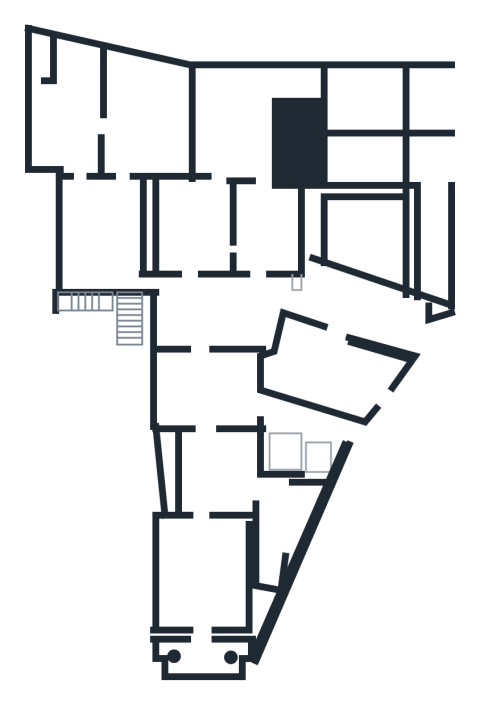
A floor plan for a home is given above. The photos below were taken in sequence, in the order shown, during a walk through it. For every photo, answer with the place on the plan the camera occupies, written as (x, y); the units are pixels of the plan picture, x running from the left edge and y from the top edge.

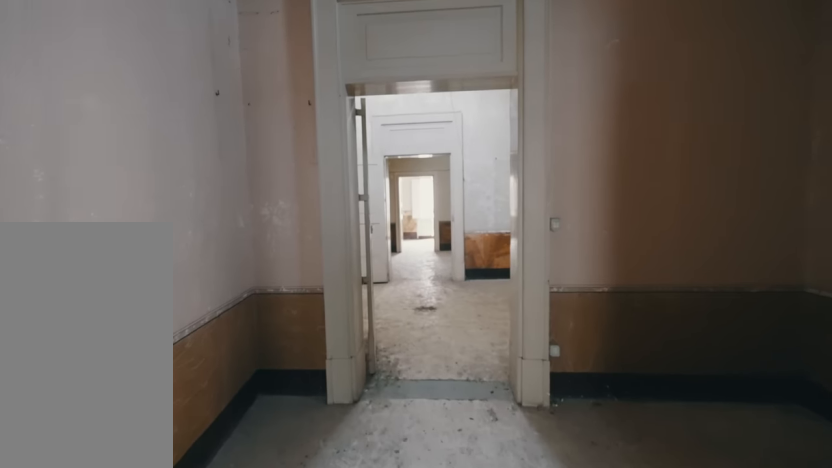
(204, 440)
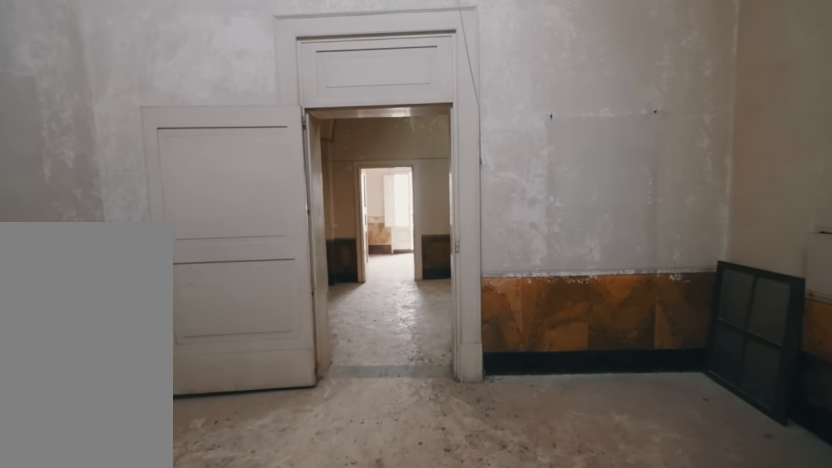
(205, 396)
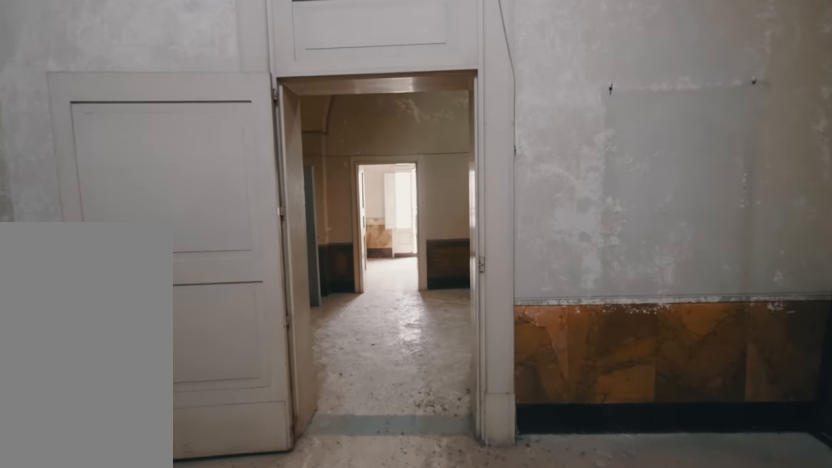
(205, 396)
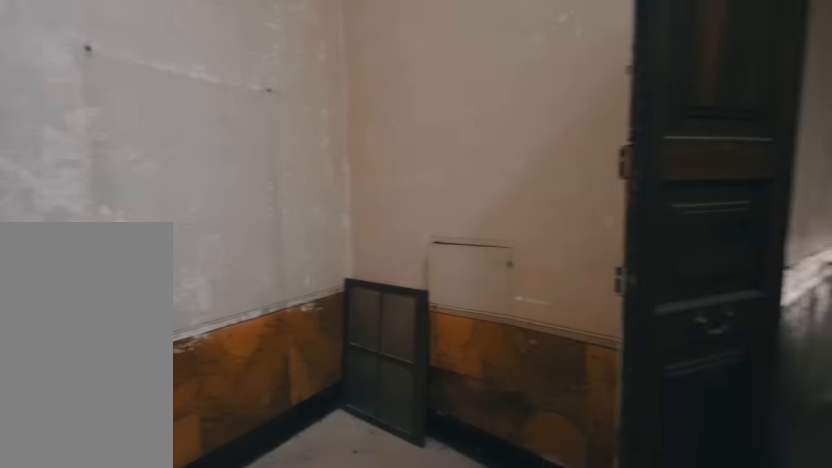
(205, 396)
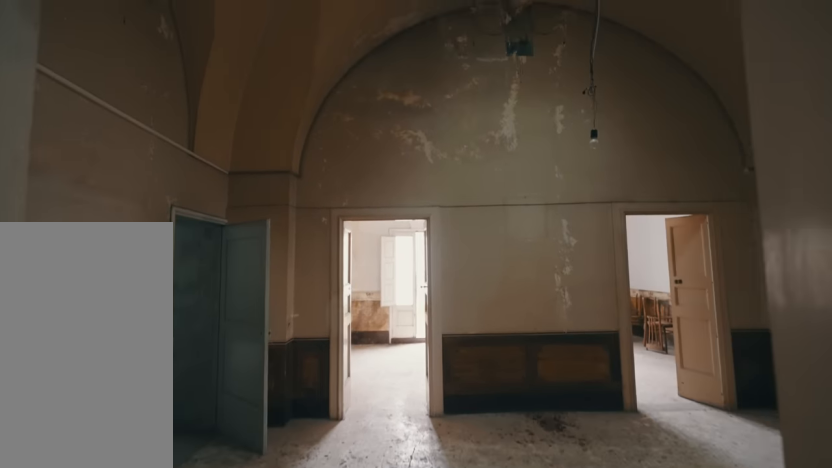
(218, 320)
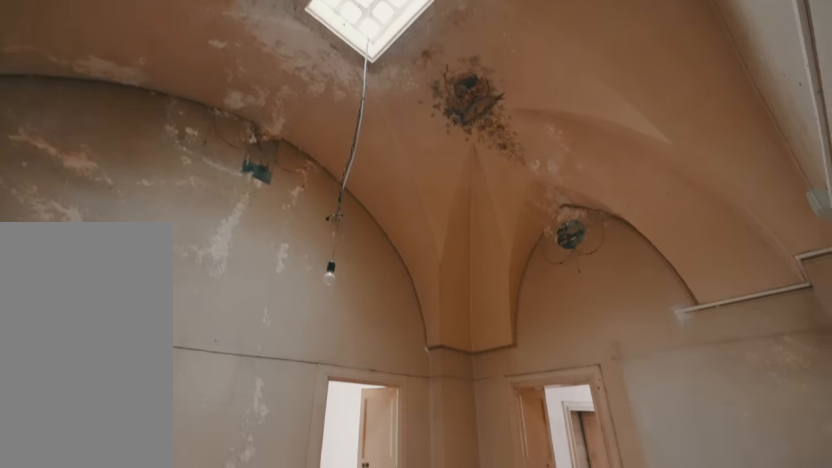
(218, 318)
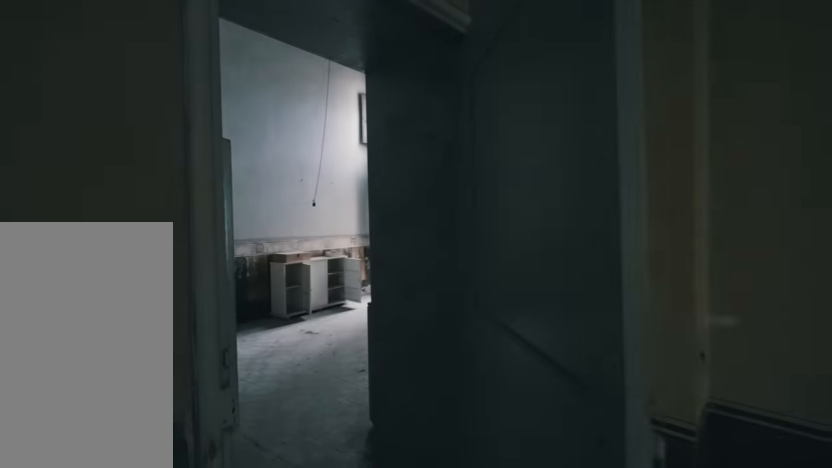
(216, 317)
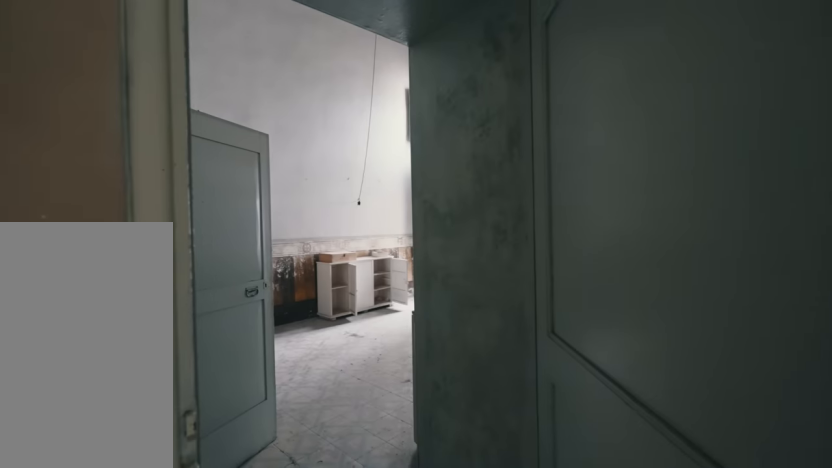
(203, 308)
